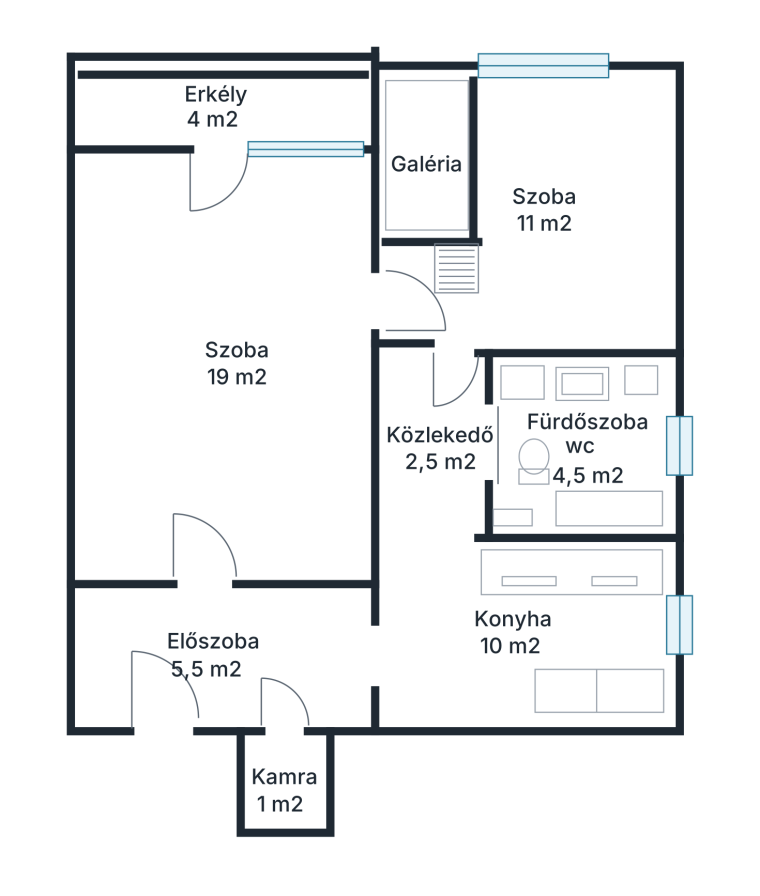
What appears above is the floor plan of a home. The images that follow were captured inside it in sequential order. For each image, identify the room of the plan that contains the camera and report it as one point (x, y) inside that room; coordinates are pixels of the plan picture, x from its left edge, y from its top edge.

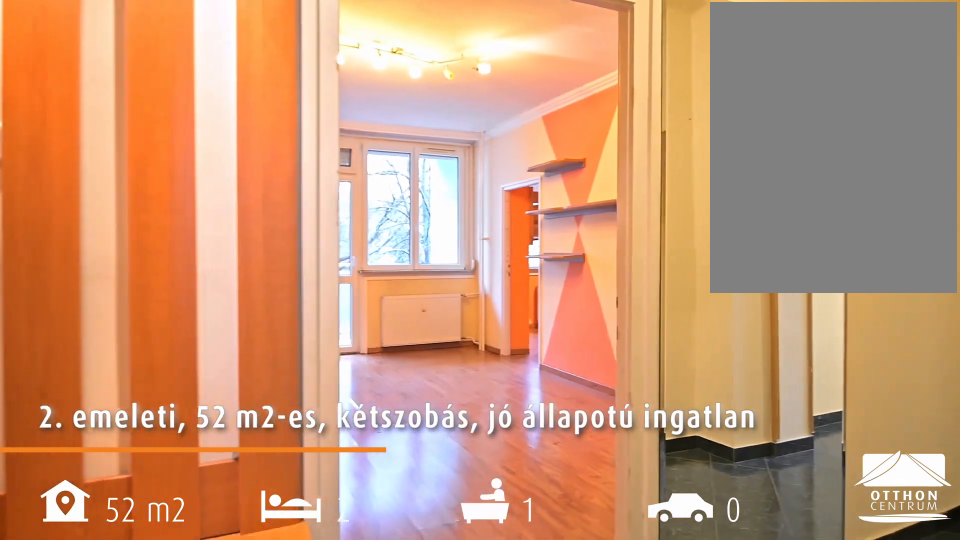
(205, 651)
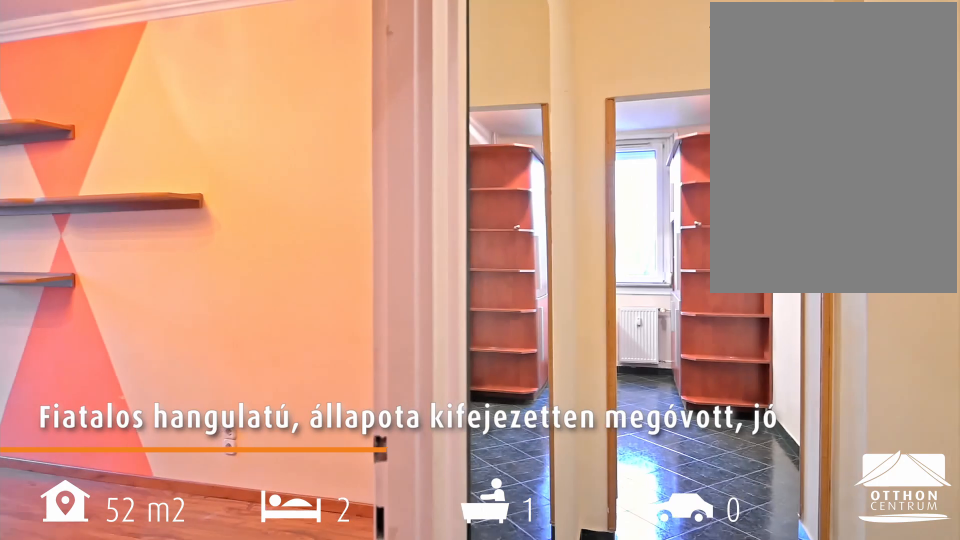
(205, 651)
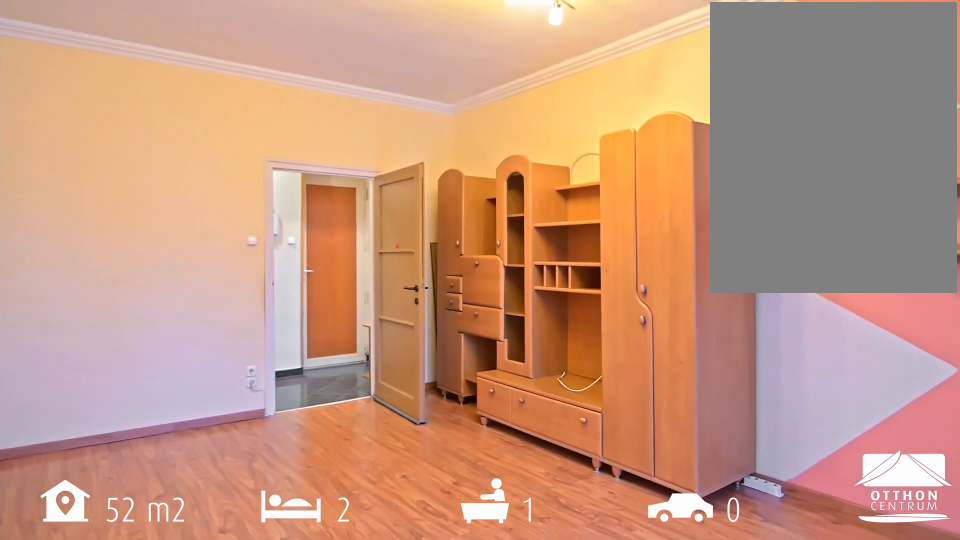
(236, 358)
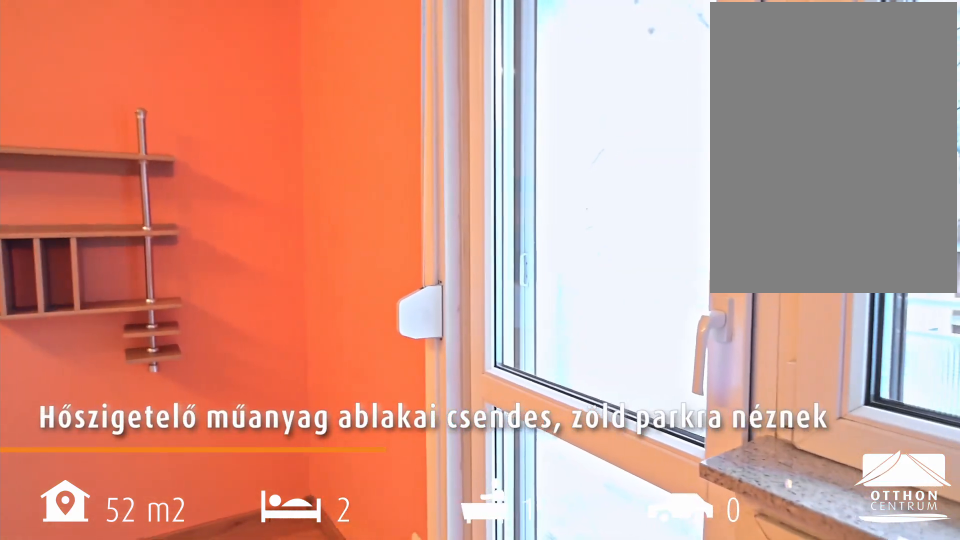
(236, 358)
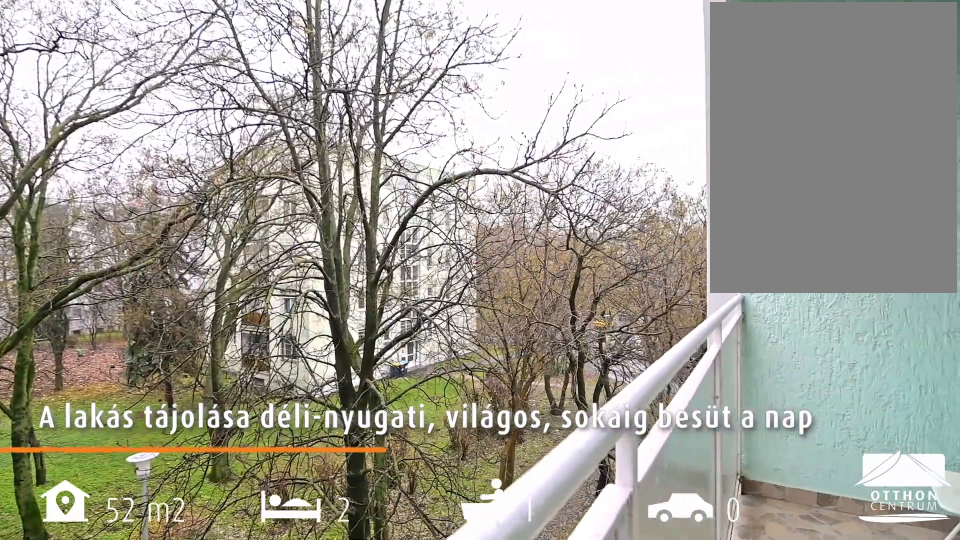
(220, 102)
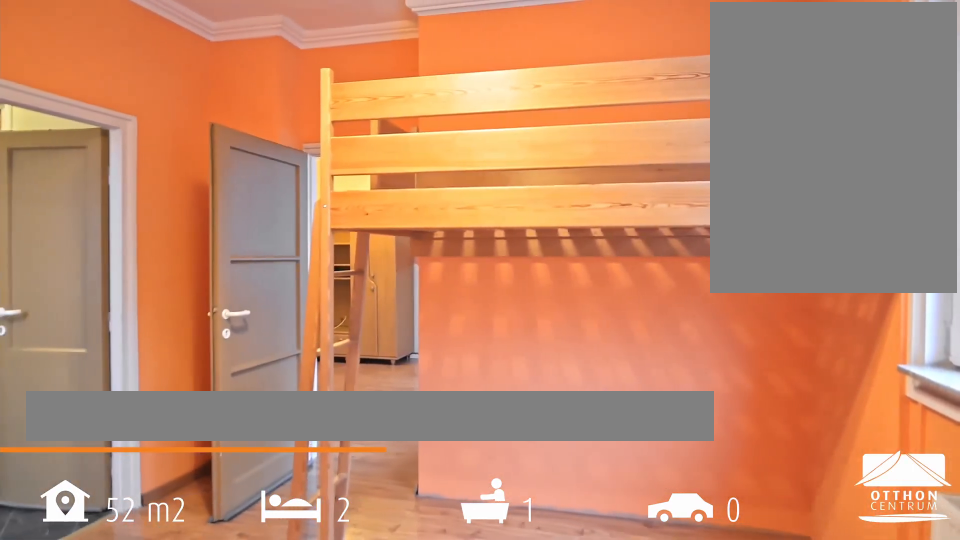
(545, 206)
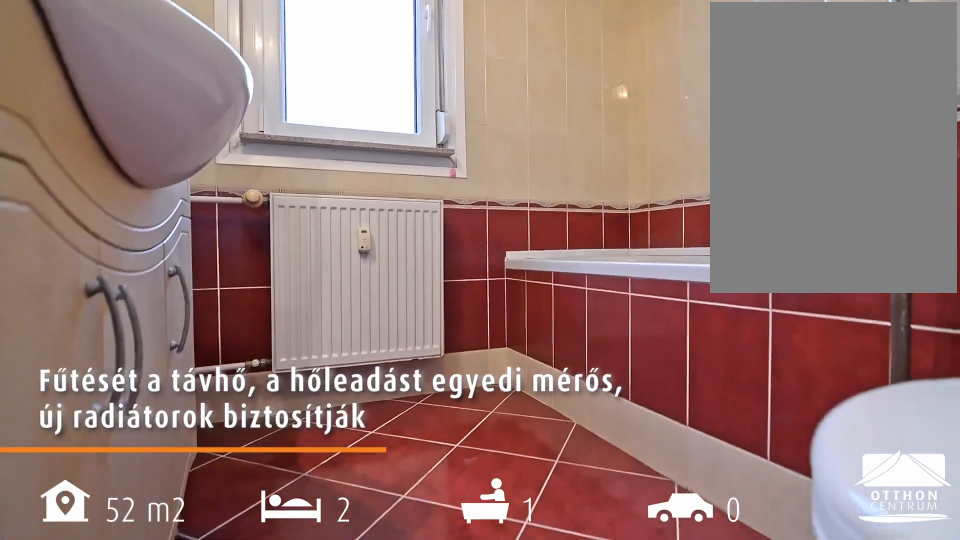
(589, 442)
